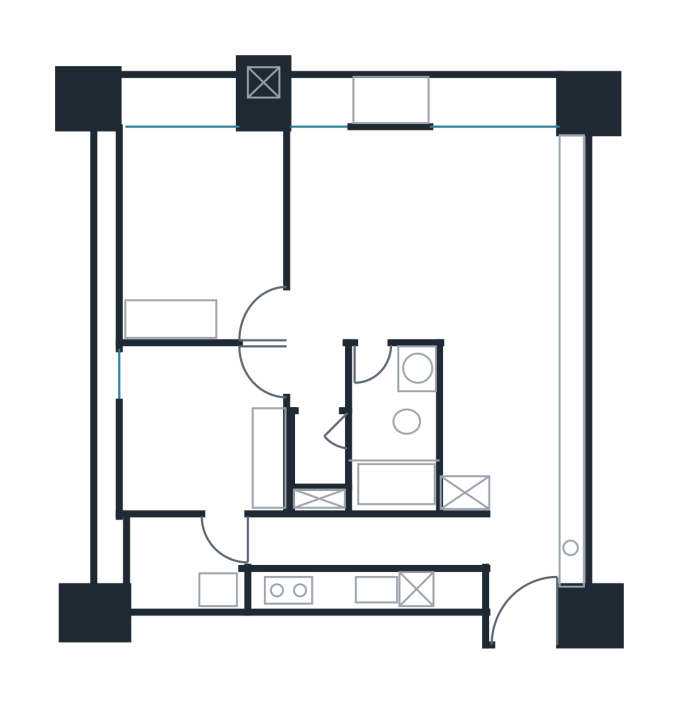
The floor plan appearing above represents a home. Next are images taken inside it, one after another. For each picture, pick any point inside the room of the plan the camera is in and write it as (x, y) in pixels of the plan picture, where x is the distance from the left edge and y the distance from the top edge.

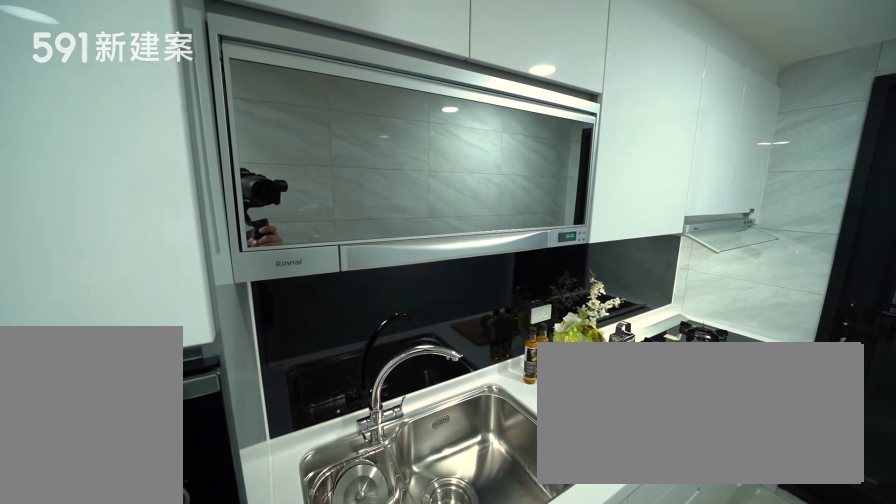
(360, 556)
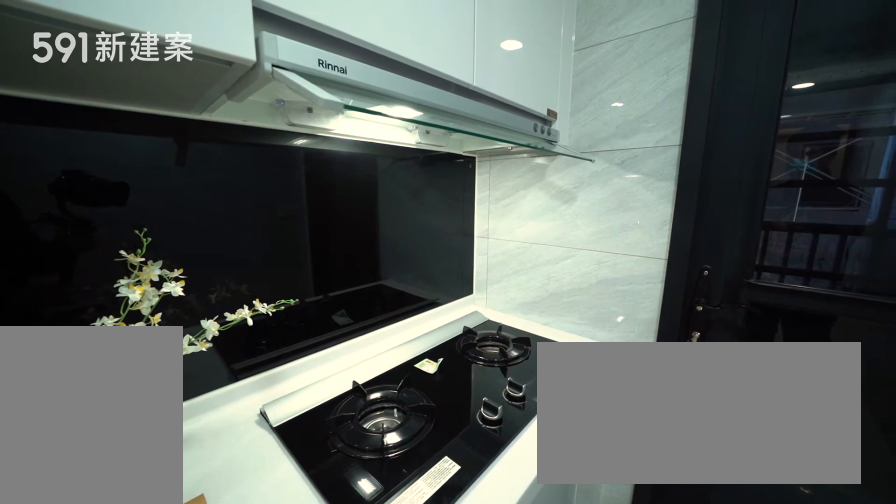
(360, 556)
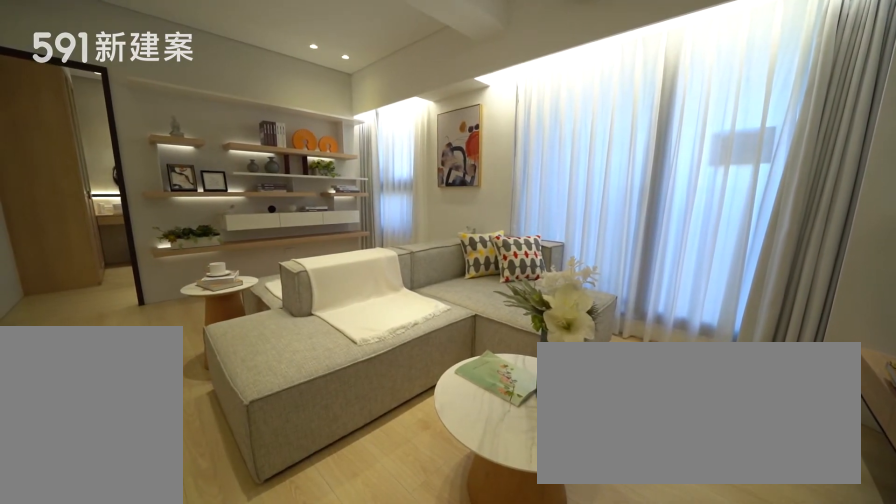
(493, 205)
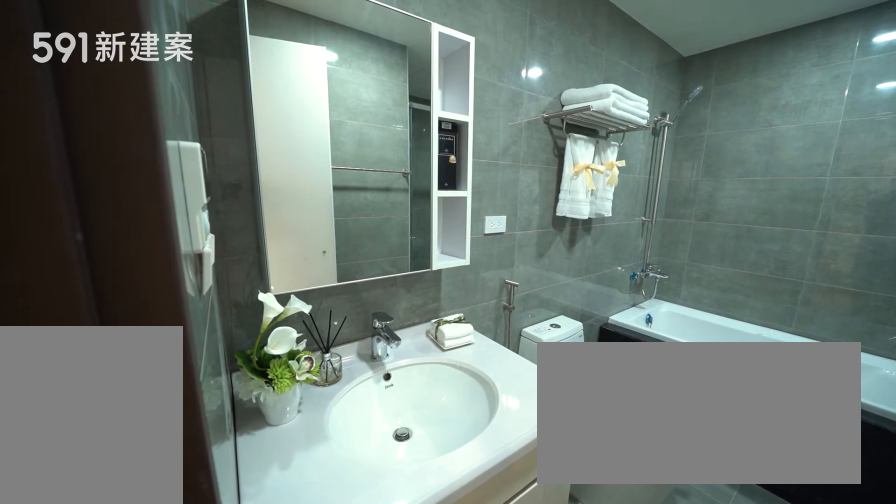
(389, 429)
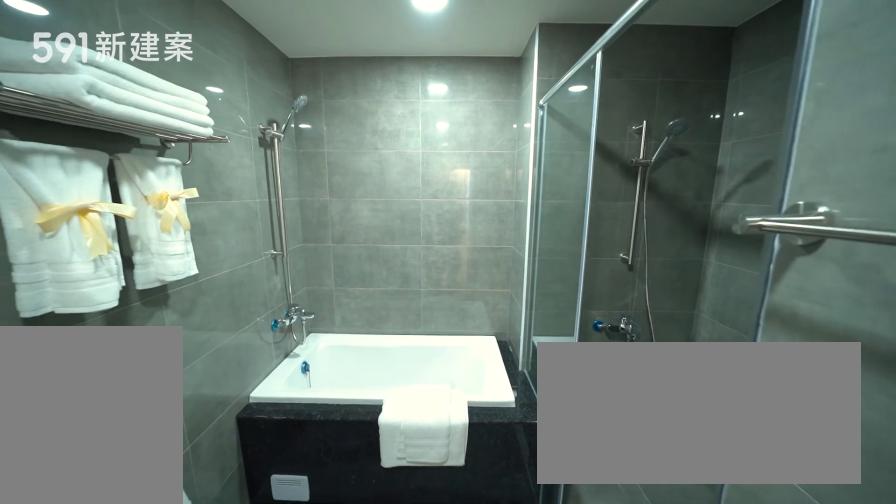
(389, 429)
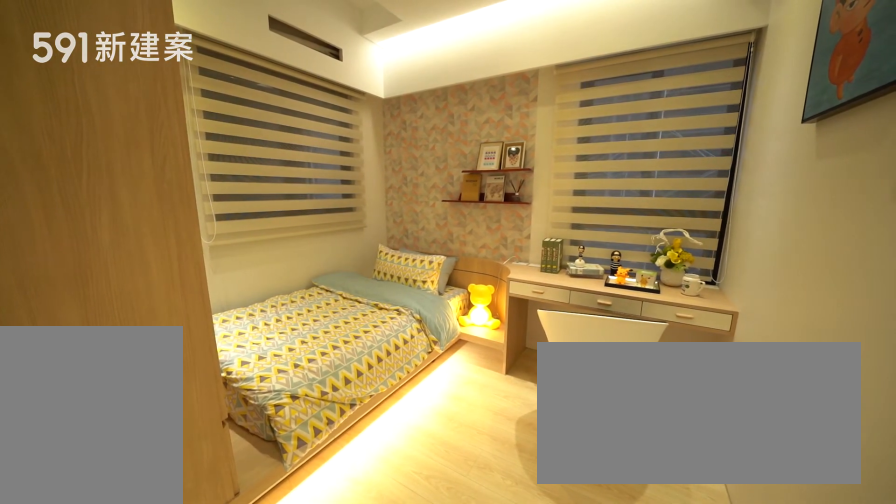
(206, 429)
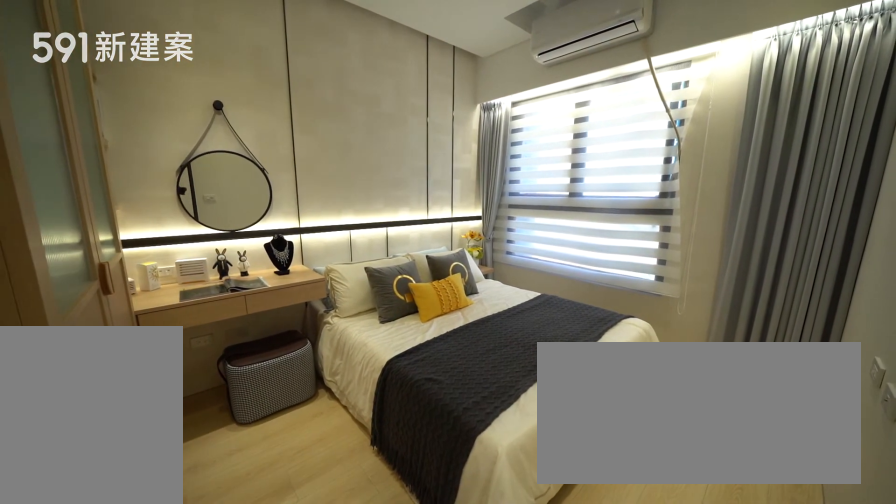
(202, 225)
